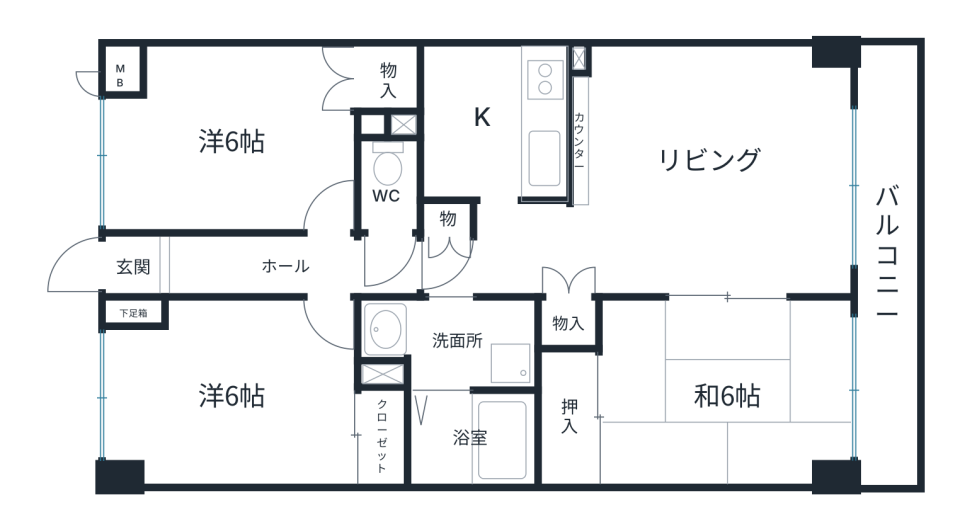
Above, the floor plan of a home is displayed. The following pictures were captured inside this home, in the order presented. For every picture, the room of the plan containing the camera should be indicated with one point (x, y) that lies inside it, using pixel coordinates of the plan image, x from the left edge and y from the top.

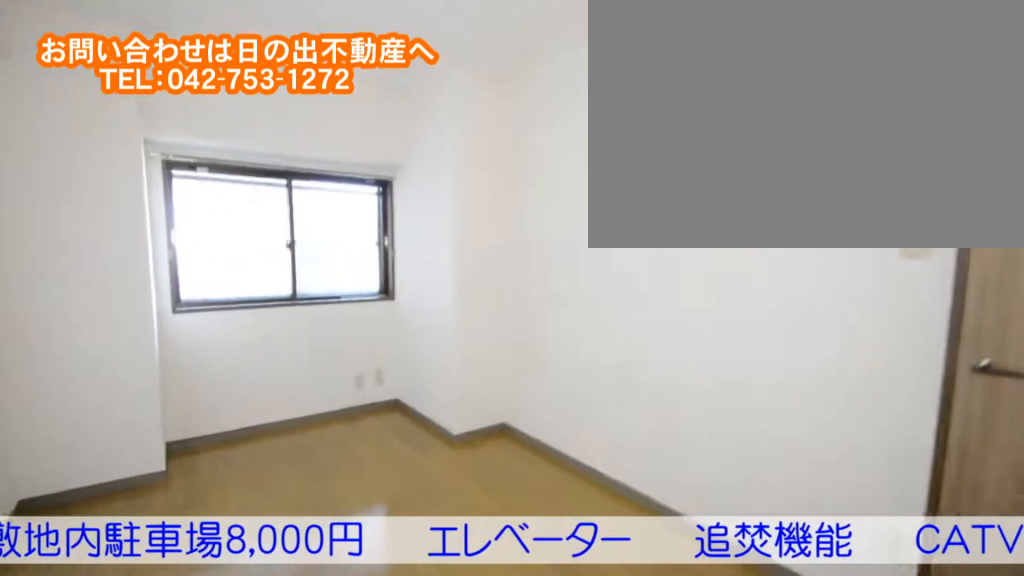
(178, 419)
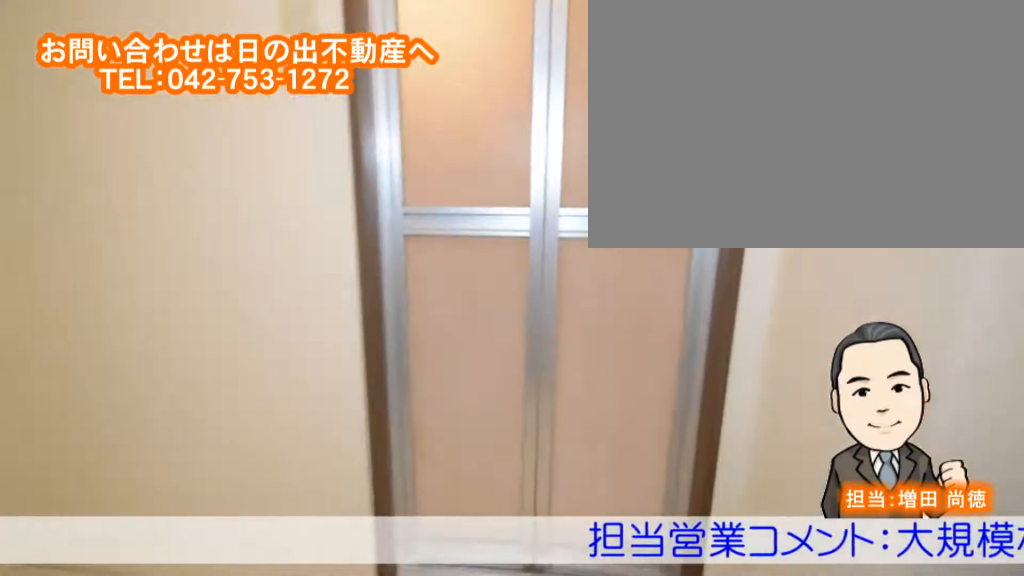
(483, 335)
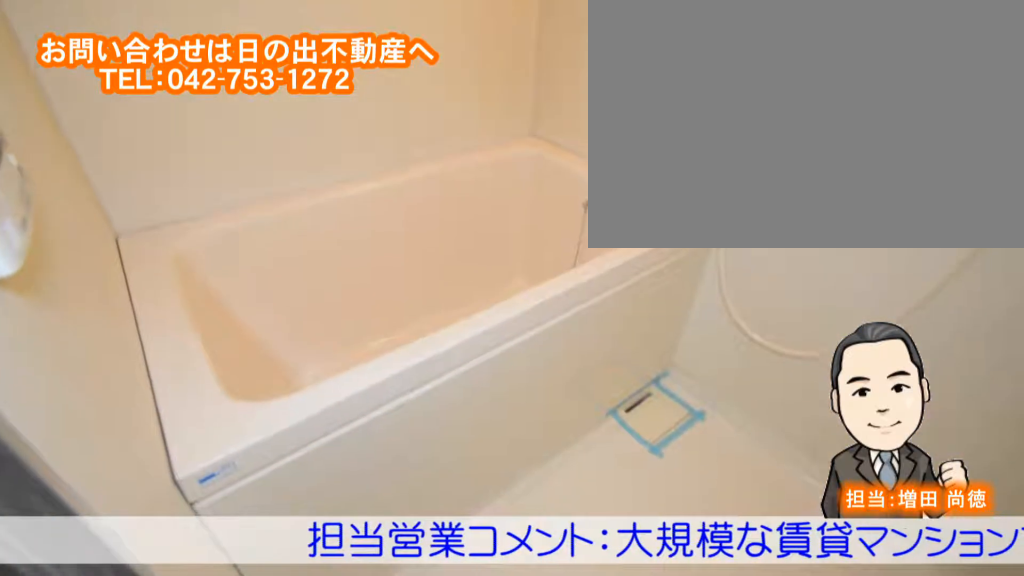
(472, 439)
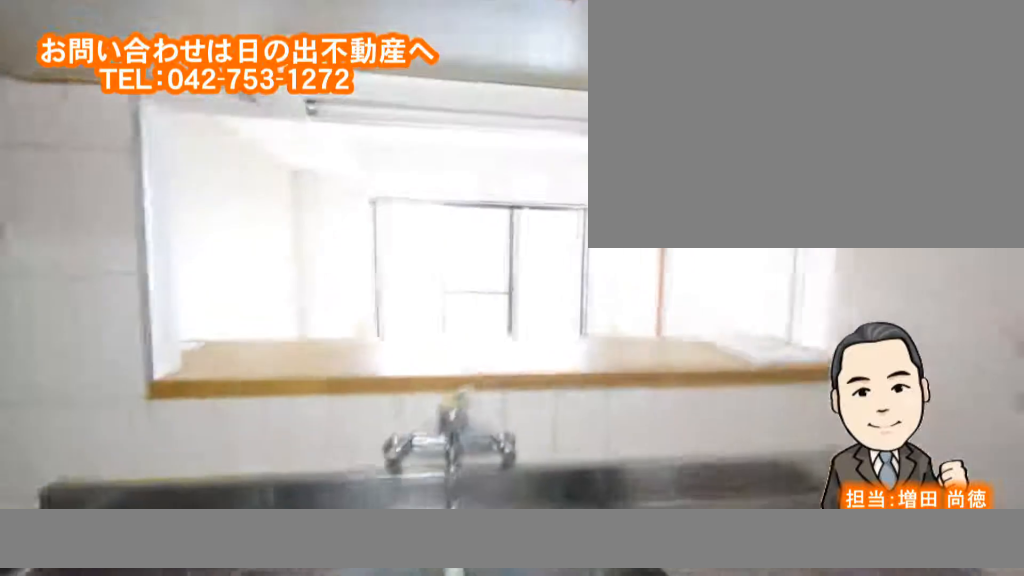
(477, 124)
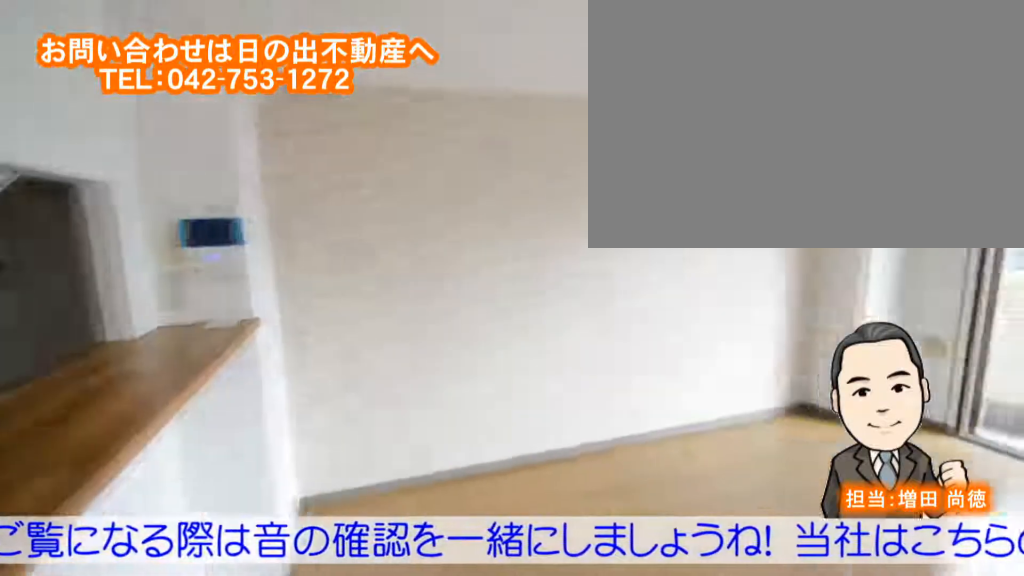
(700, 203)
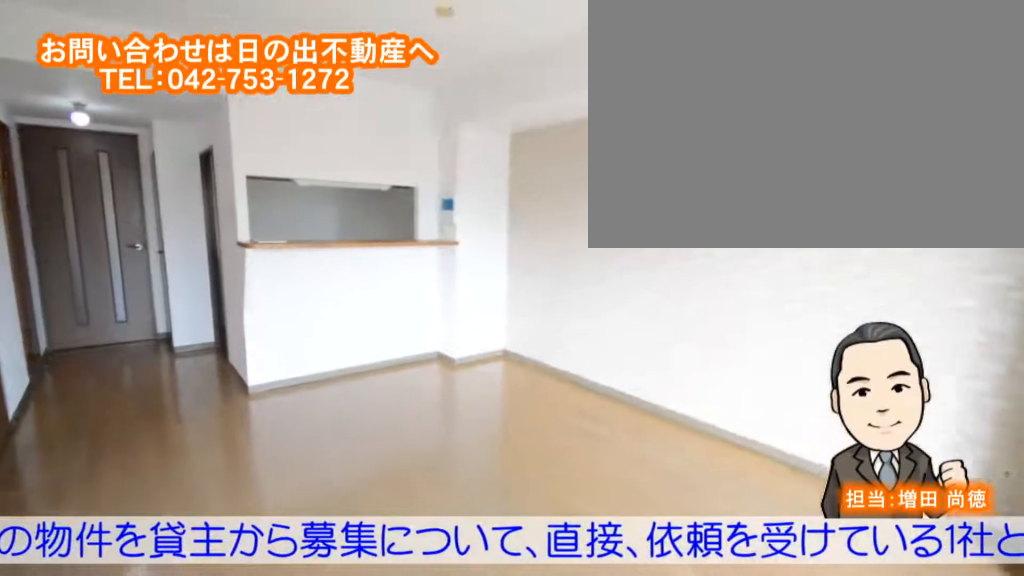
(701, 203)
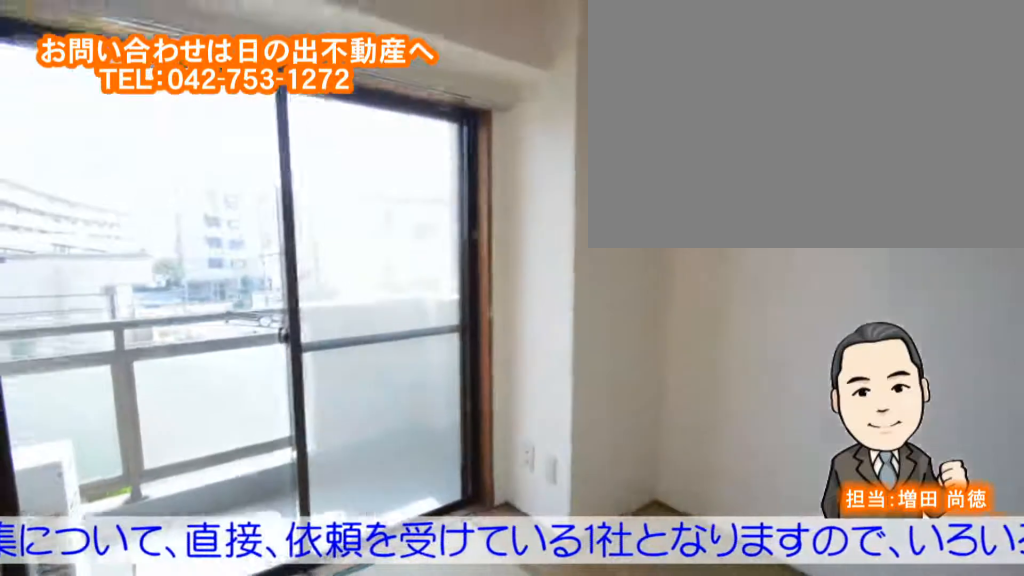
(662, 382)
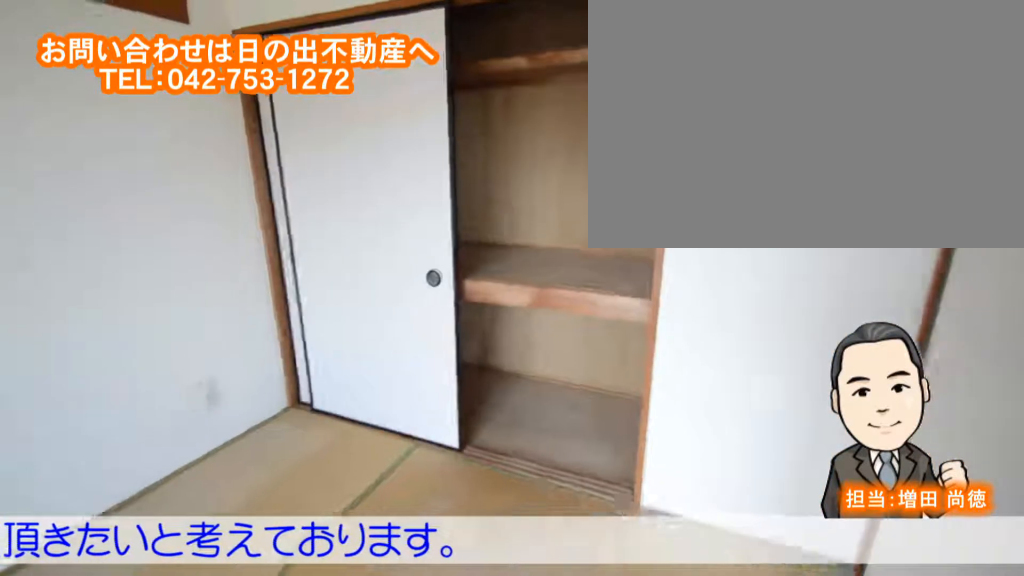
(662, 382)
